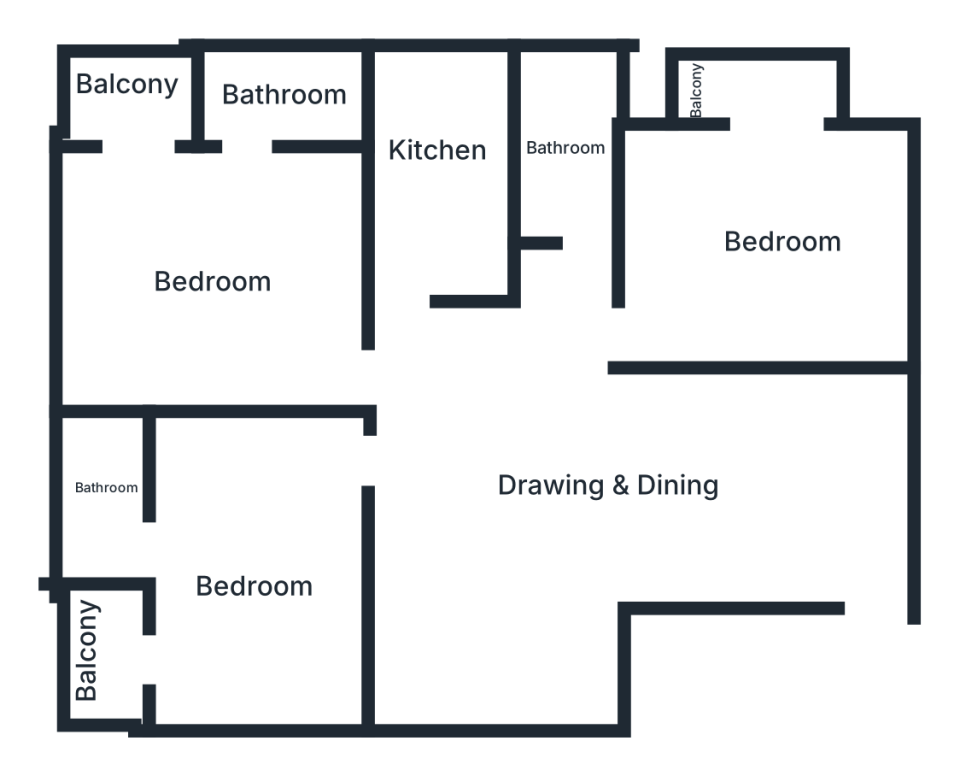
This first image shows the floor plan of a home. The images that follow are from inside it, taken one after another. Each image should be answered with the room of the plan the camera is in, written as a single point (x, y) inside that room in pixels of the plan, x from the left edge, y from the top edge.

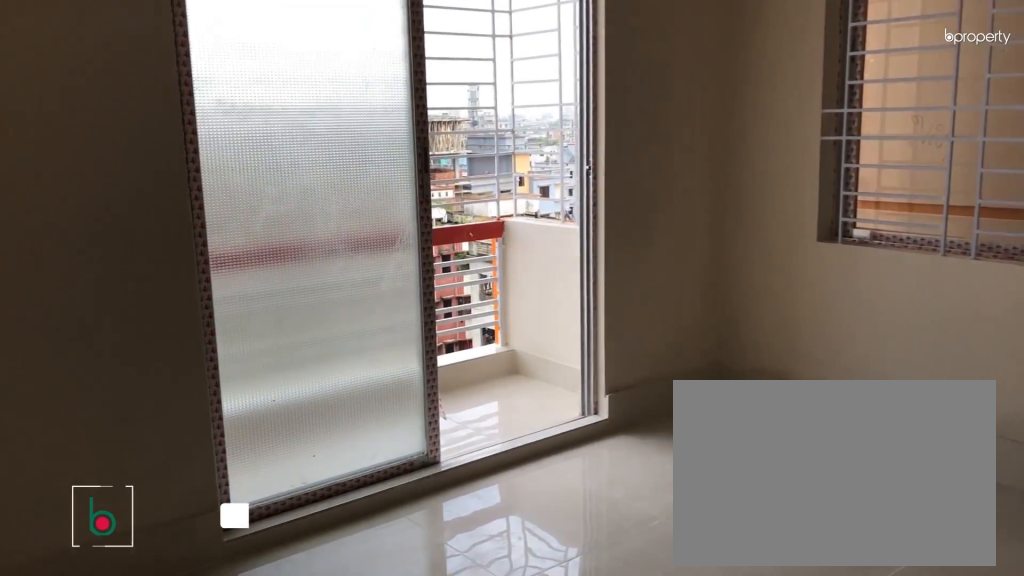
(765, 249)
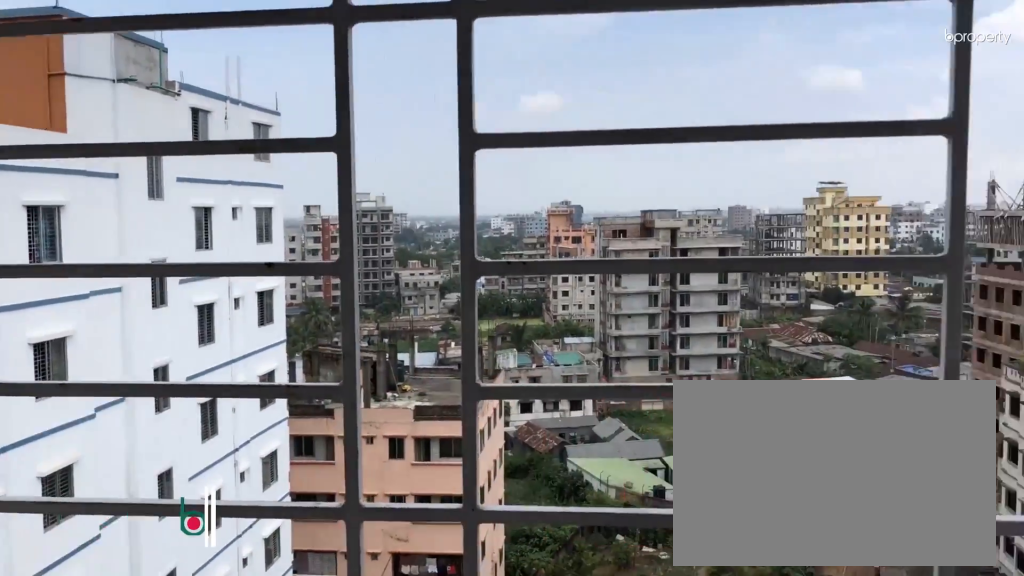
(760, 93)
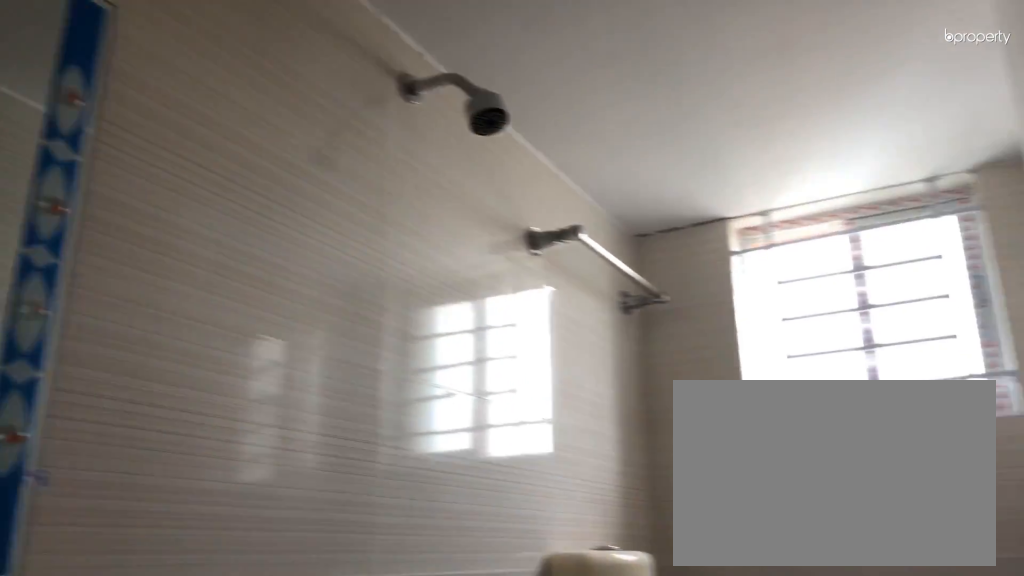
(556, 155)
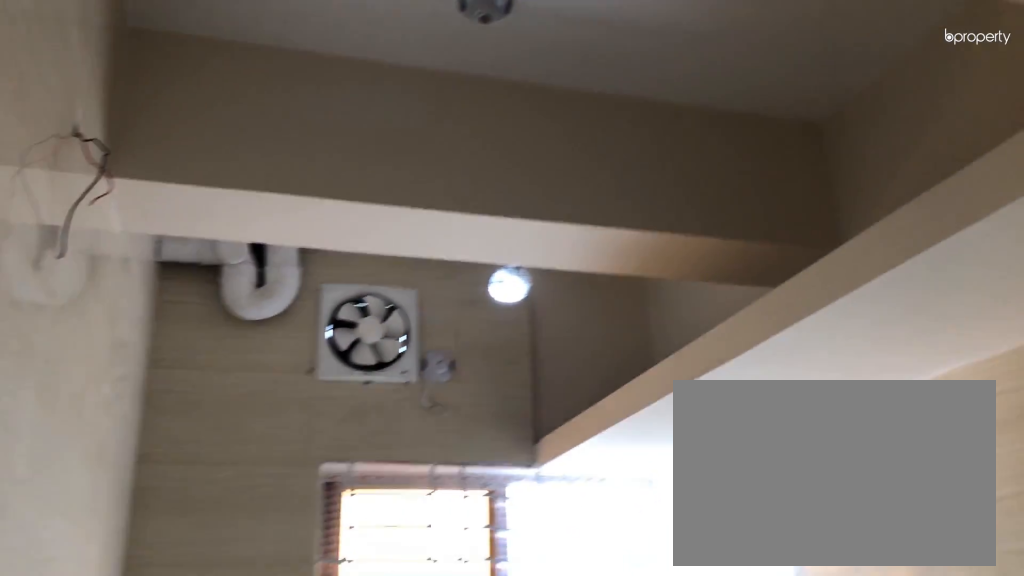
(446, 163)
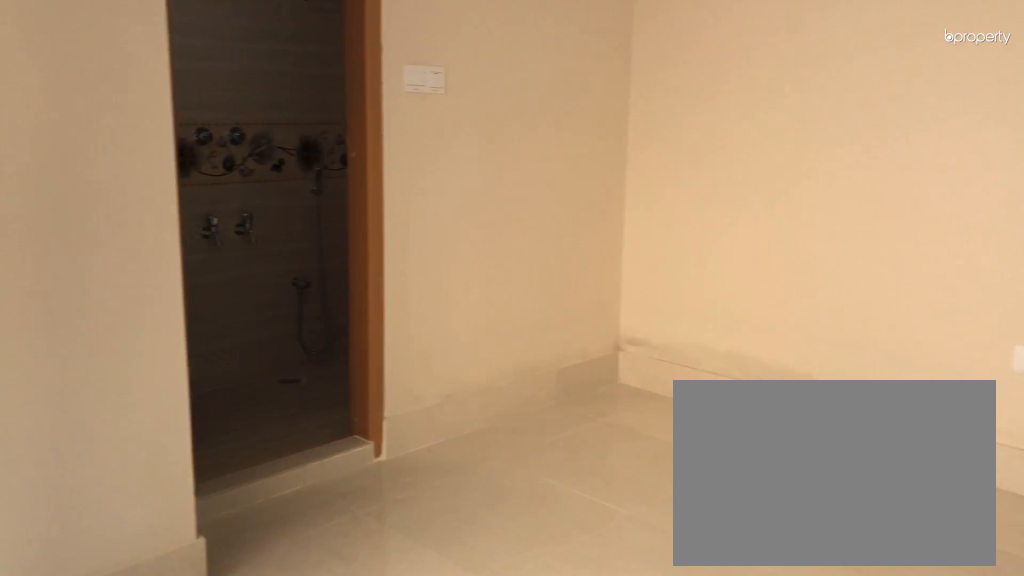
(201, 260)
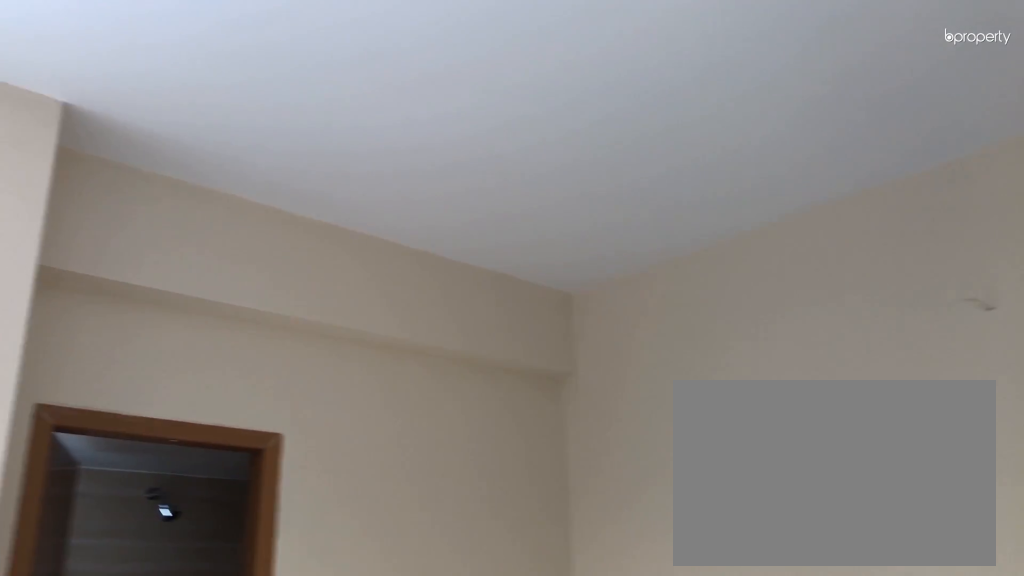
(201, 260)
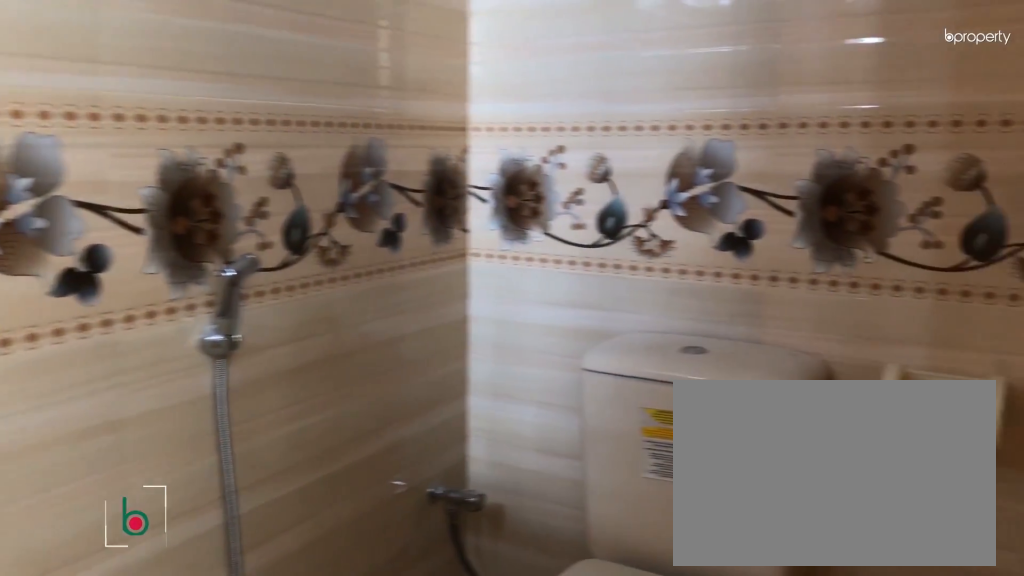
(291, 99)
